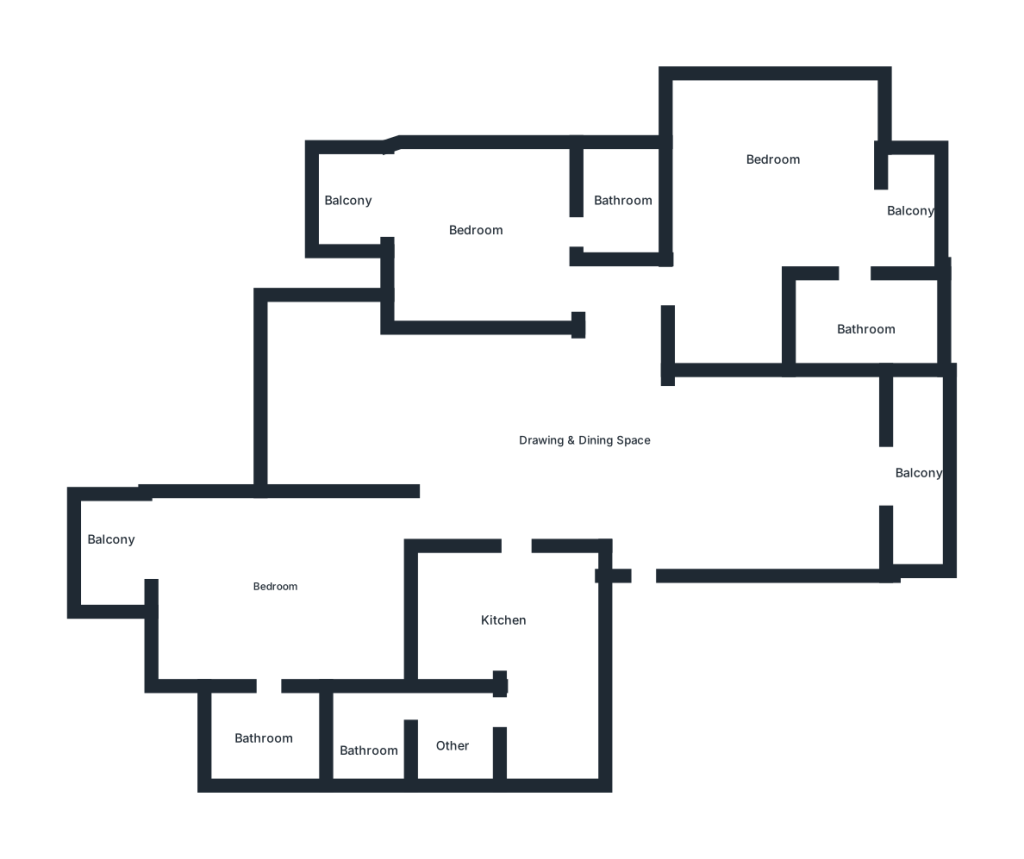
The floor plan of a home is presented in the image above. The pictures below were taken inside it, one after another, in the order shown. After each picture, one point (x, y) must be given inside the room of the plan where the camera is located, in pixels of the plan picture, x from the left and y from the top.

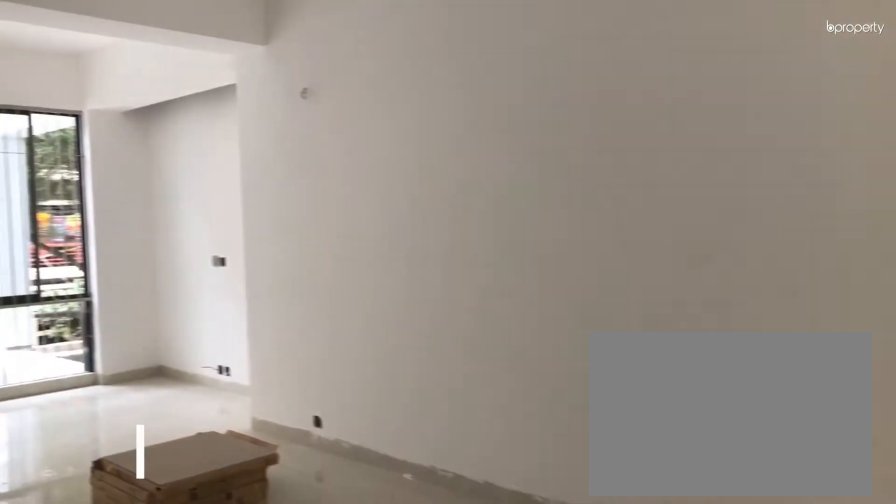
(593, 481)
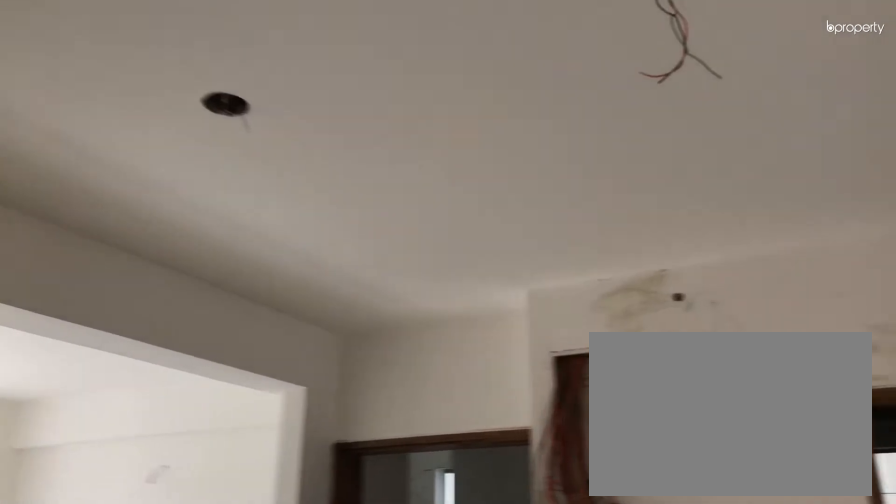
(498, 450)
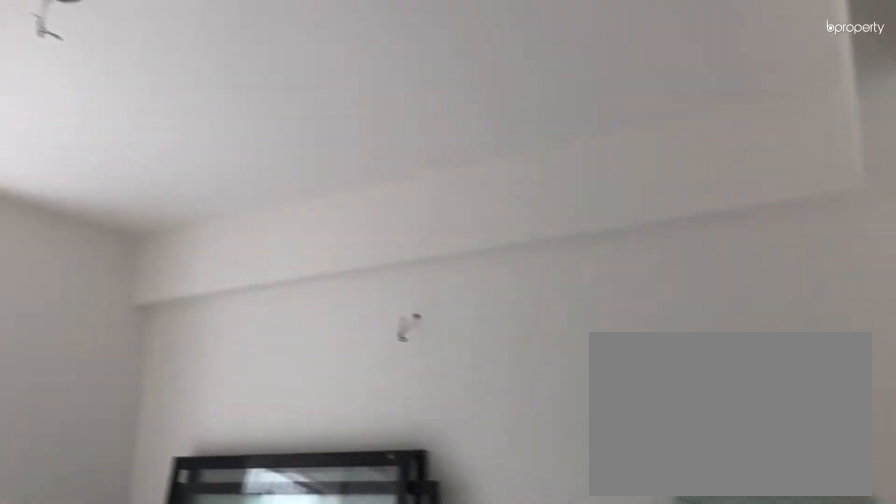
(766, 456)
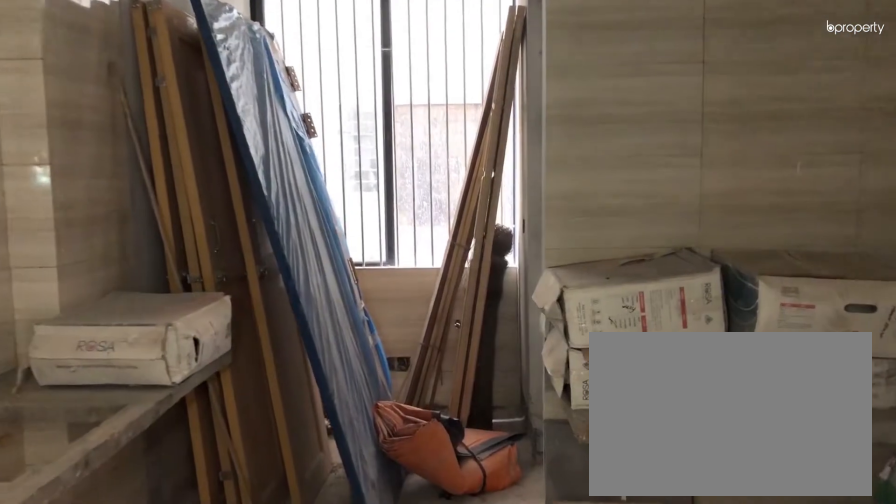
(509, 567)
